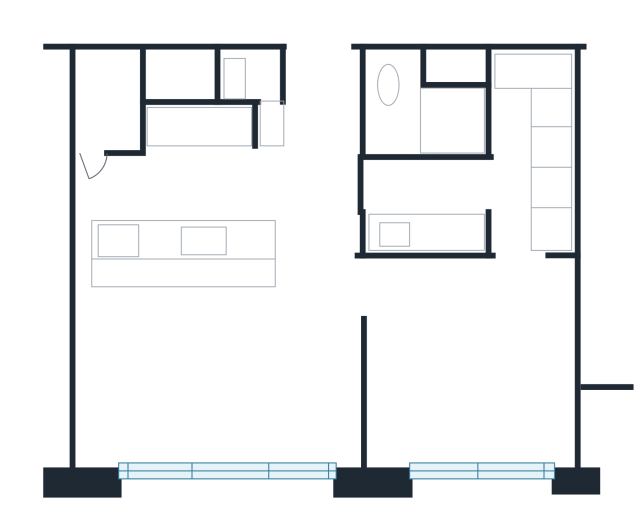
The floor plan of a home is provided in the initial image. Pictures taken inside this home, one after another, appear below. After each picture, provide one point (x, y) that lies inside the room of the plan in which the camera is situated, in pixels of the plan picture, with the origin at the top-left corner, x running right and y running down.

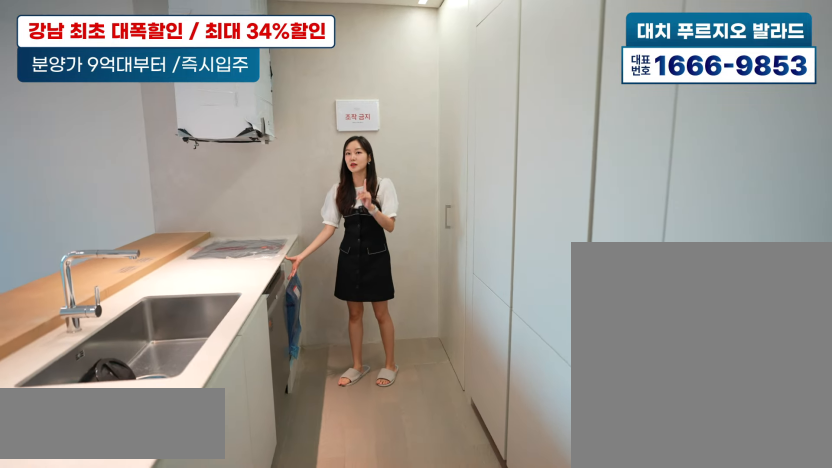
(189, 175)
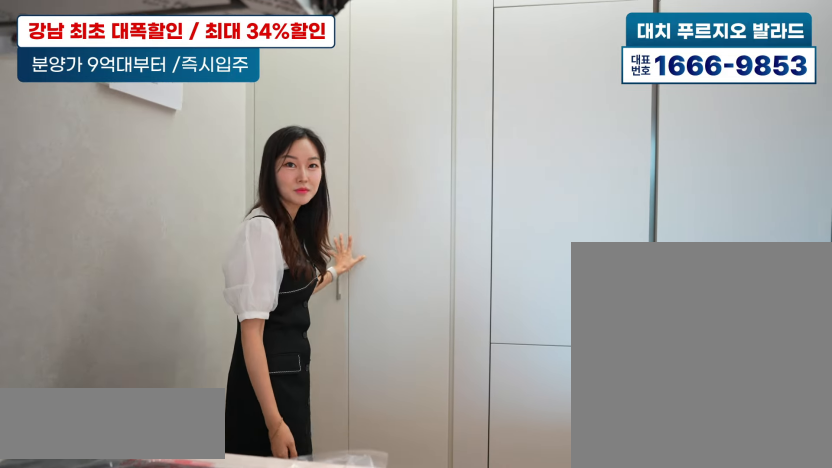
(190, 175)
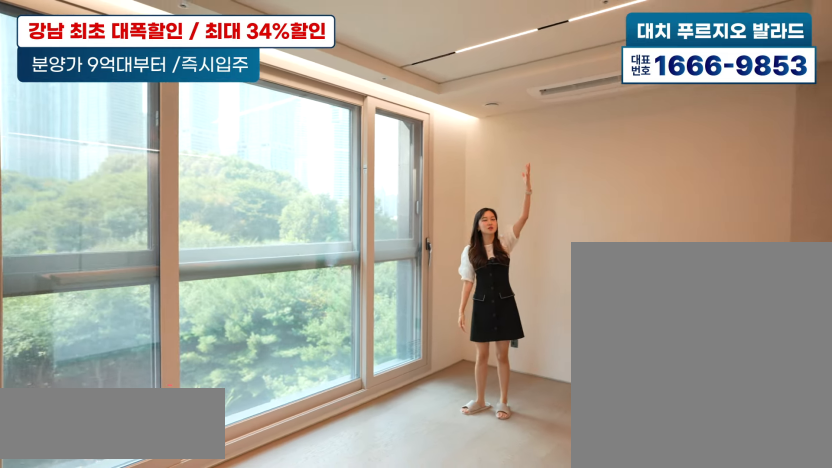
(209, 378)
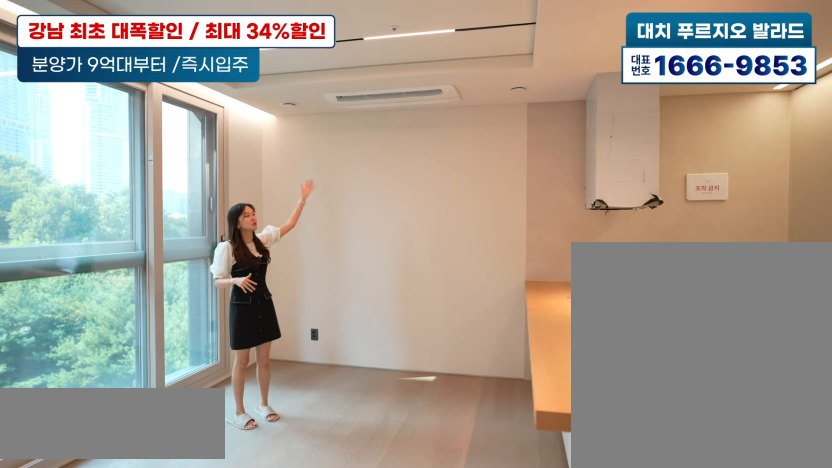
(209, 378)
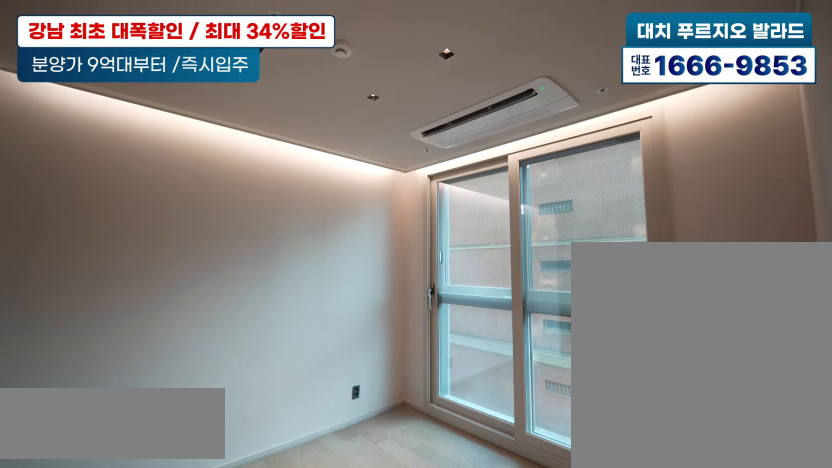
(473, 373)
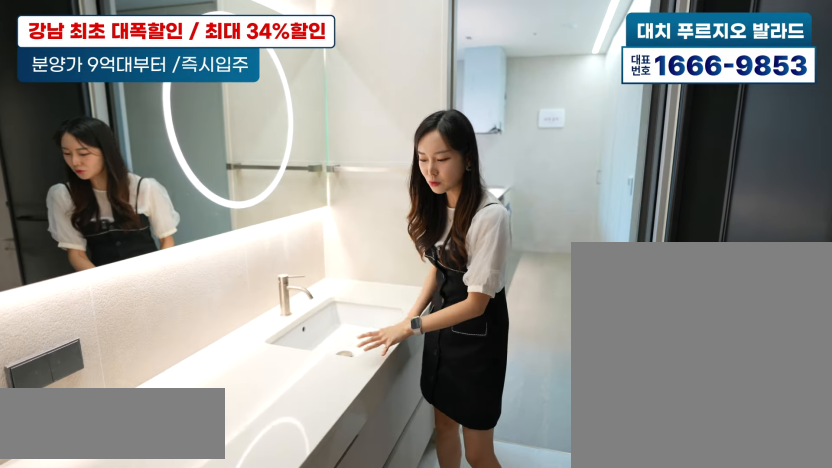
(484, 164)
